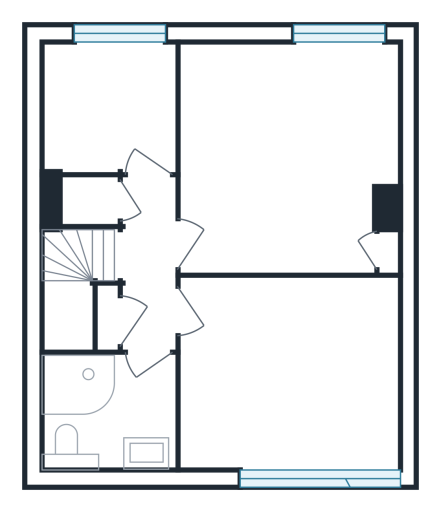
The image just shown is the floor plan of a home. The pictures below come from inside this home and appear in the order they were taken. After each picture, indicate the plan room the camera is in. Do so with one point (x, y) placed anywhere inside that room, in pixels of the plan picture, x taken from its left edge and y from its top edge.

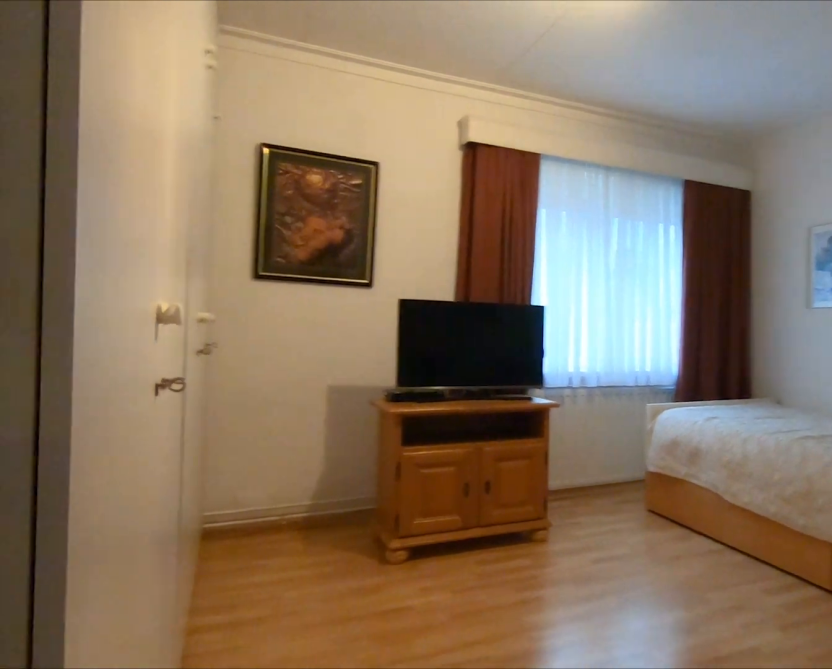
(284, 154)
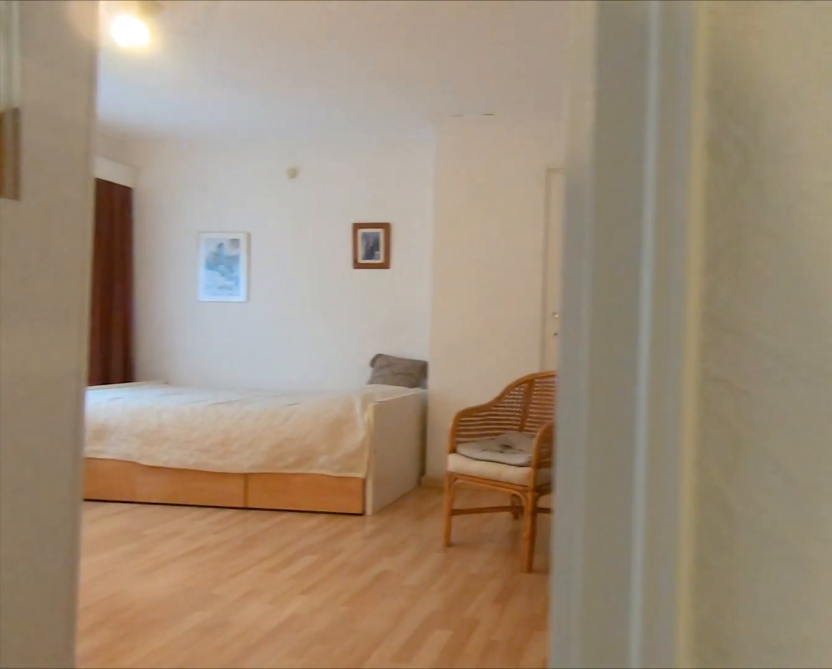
(147, 262)
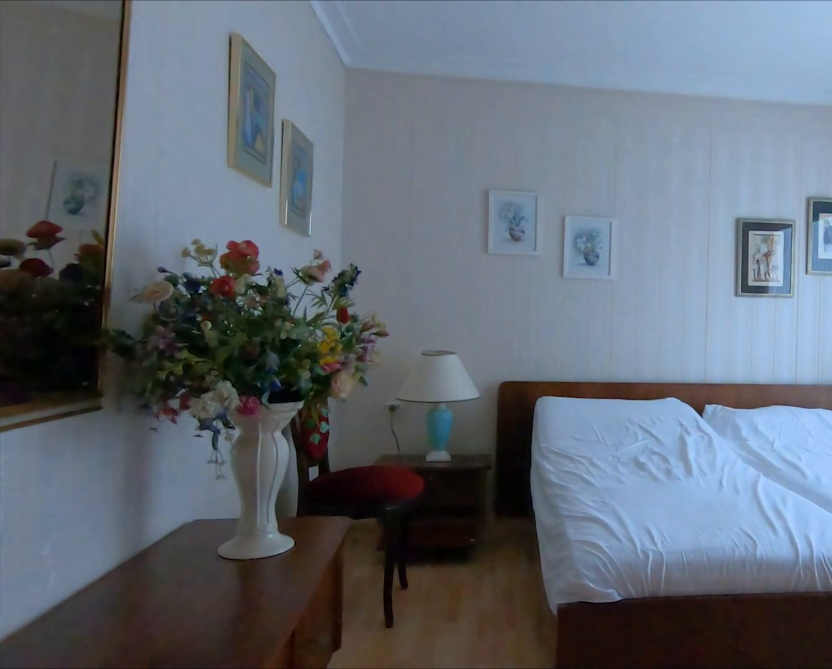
(288, 283)
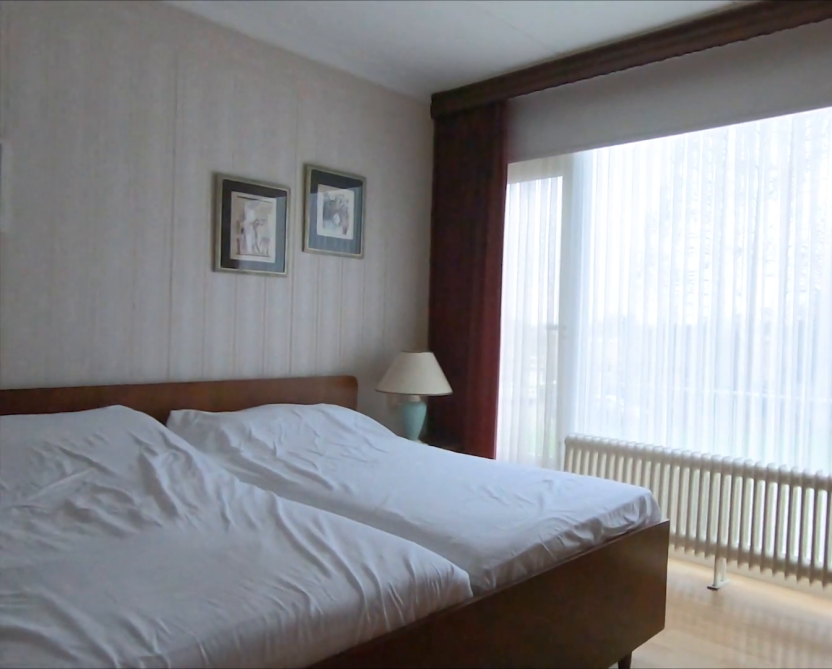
(324, 428)
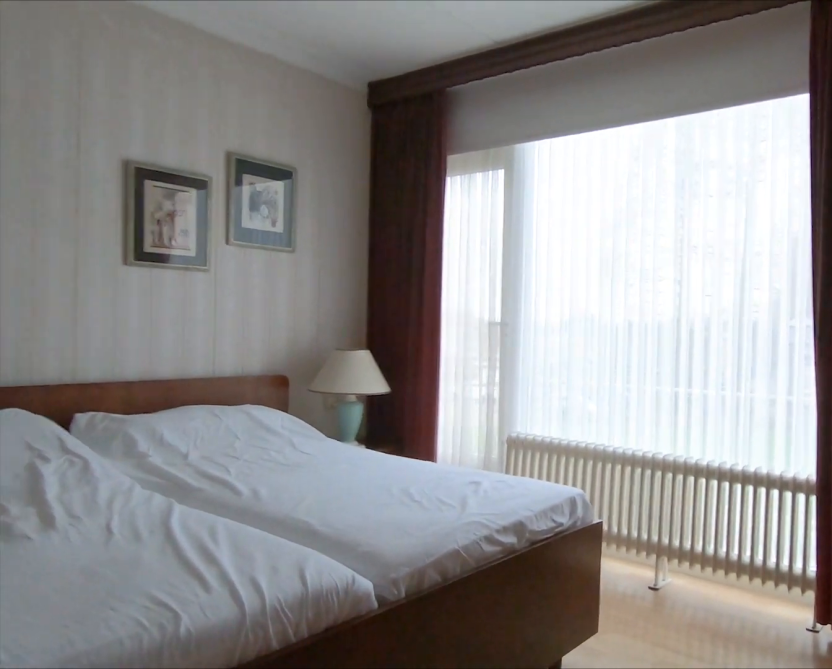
(324, 428)
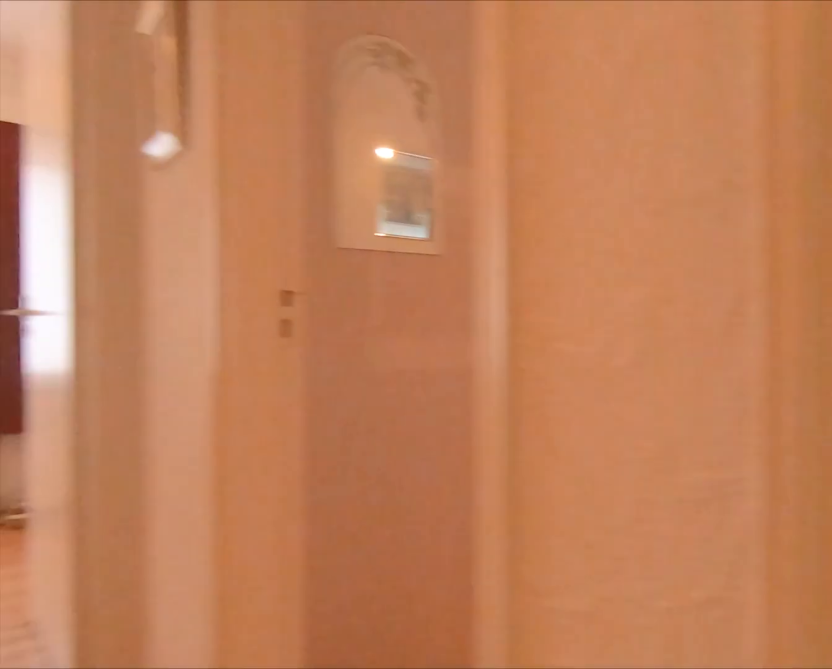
(147, 262)
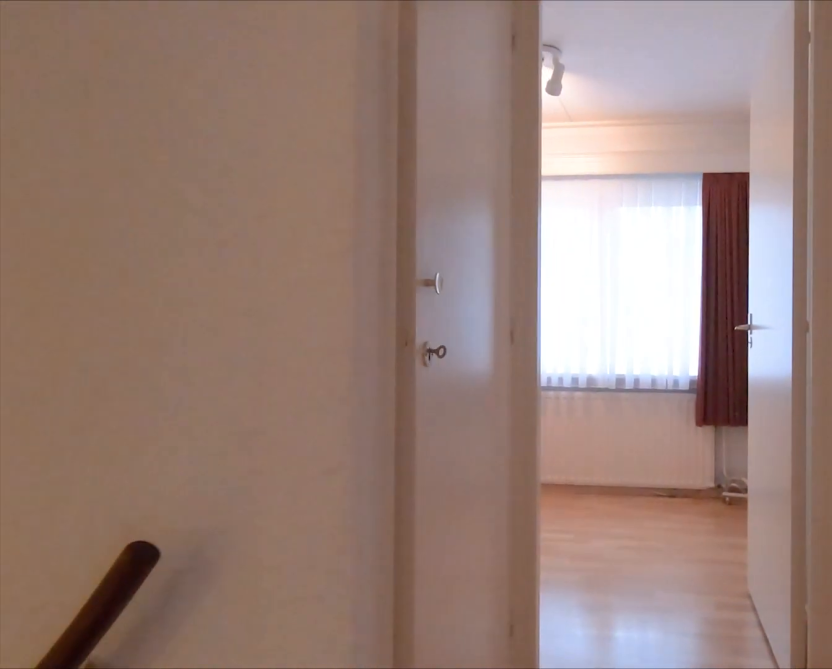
(147, 262)
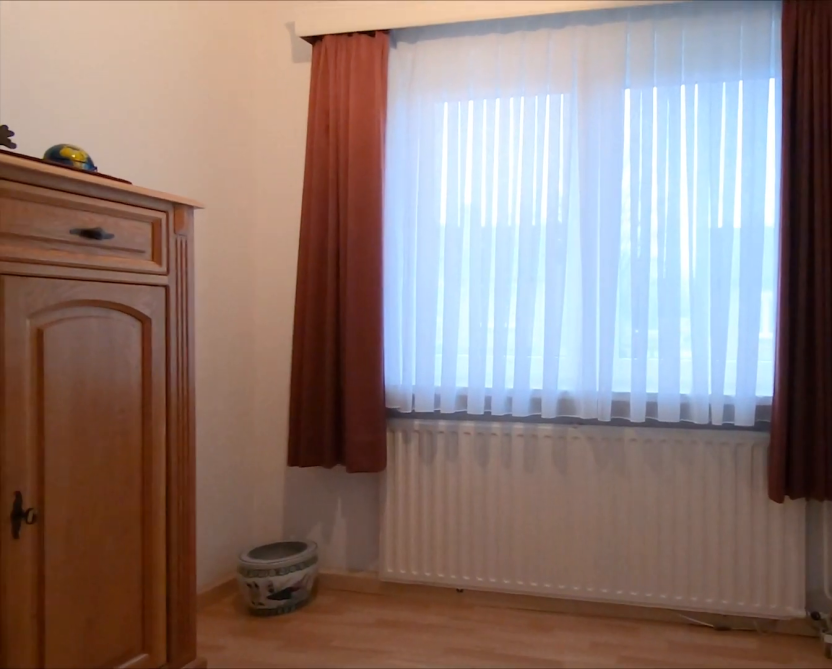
(108, 107)
